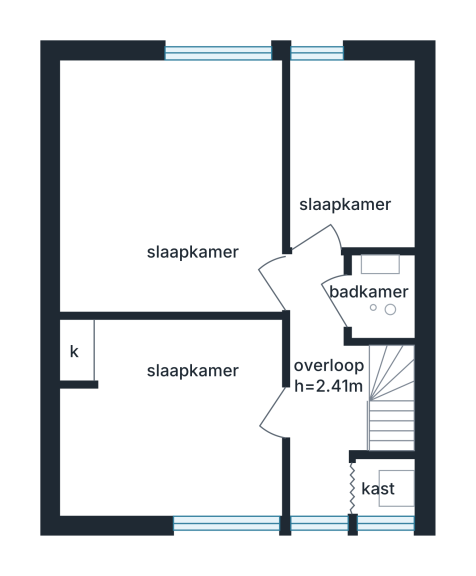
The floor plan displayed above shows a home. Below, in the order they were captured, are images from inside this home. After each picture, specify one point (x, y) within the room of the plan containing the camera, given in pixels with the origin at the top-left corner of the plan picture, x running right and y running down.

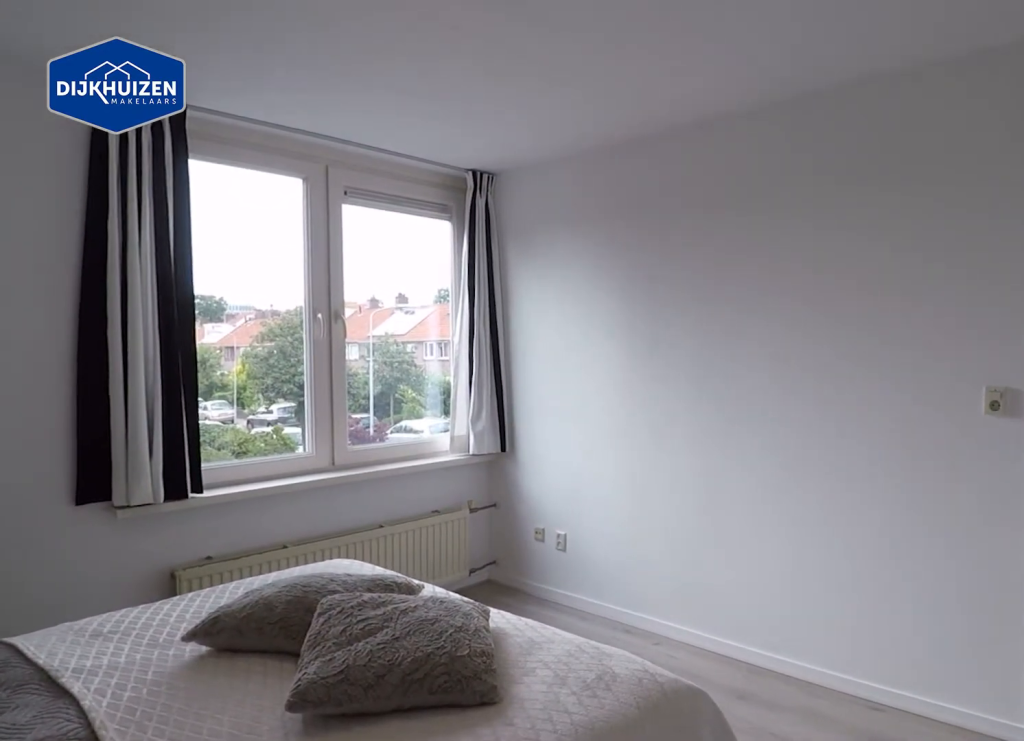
(205, 300)
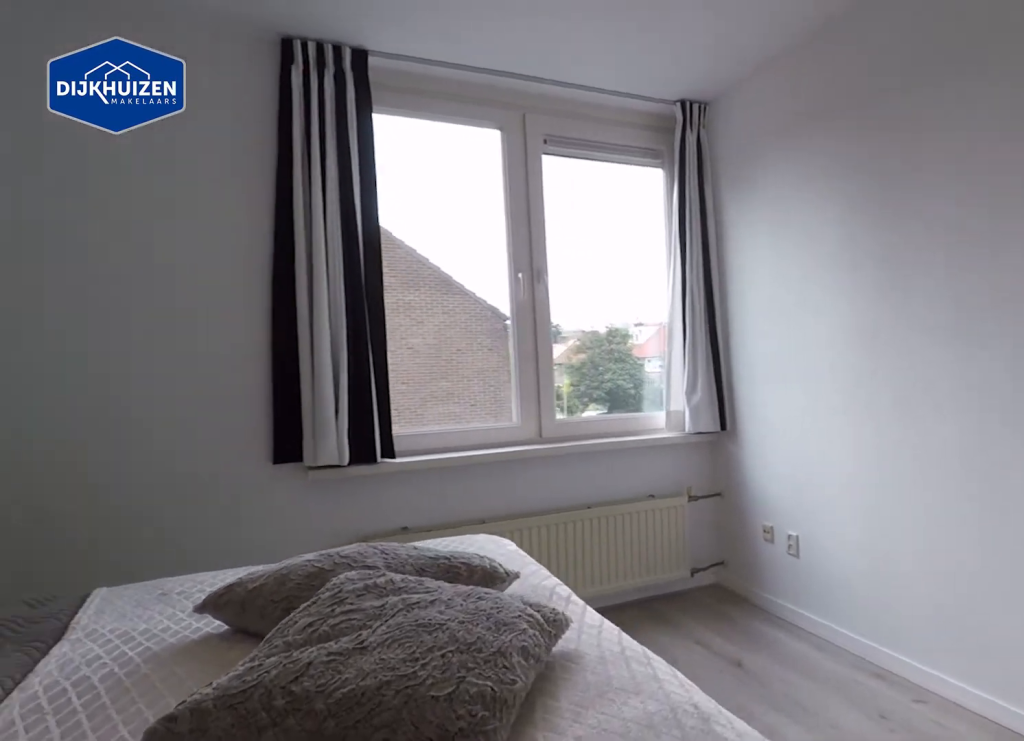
(205, 300)
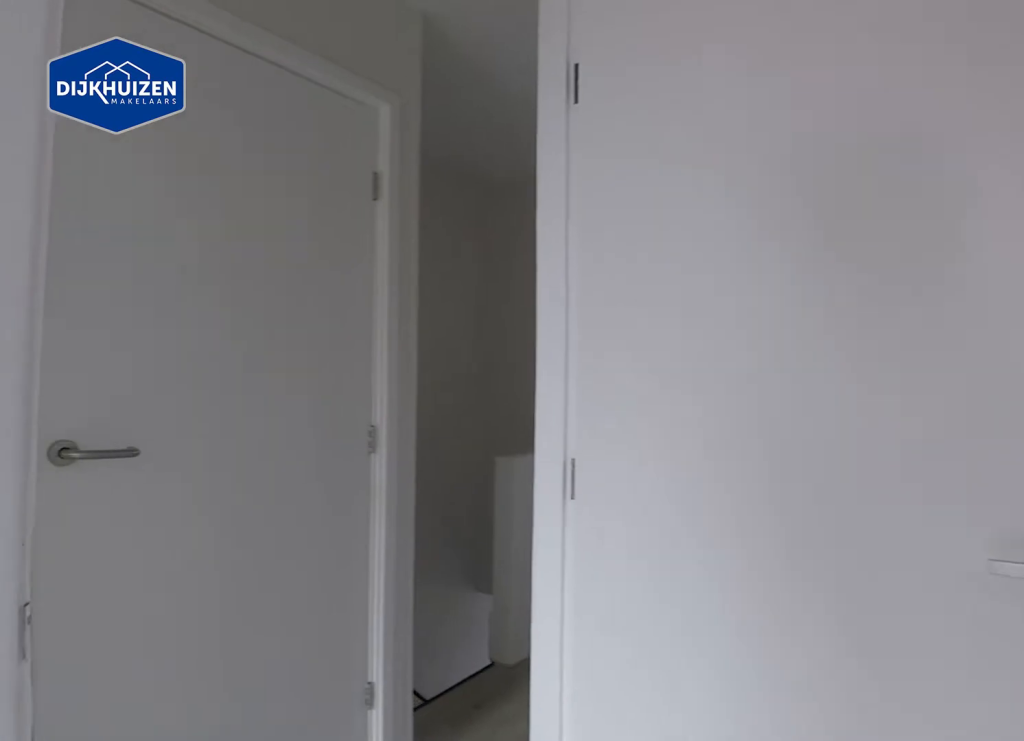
(205, 300)
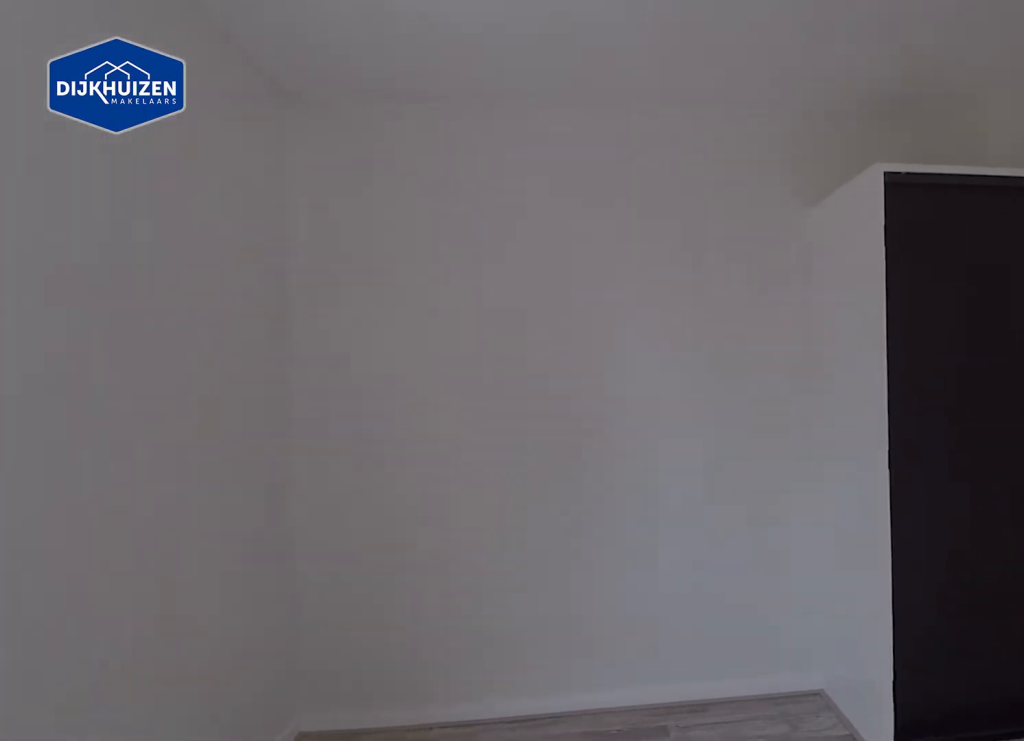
(203, 326)
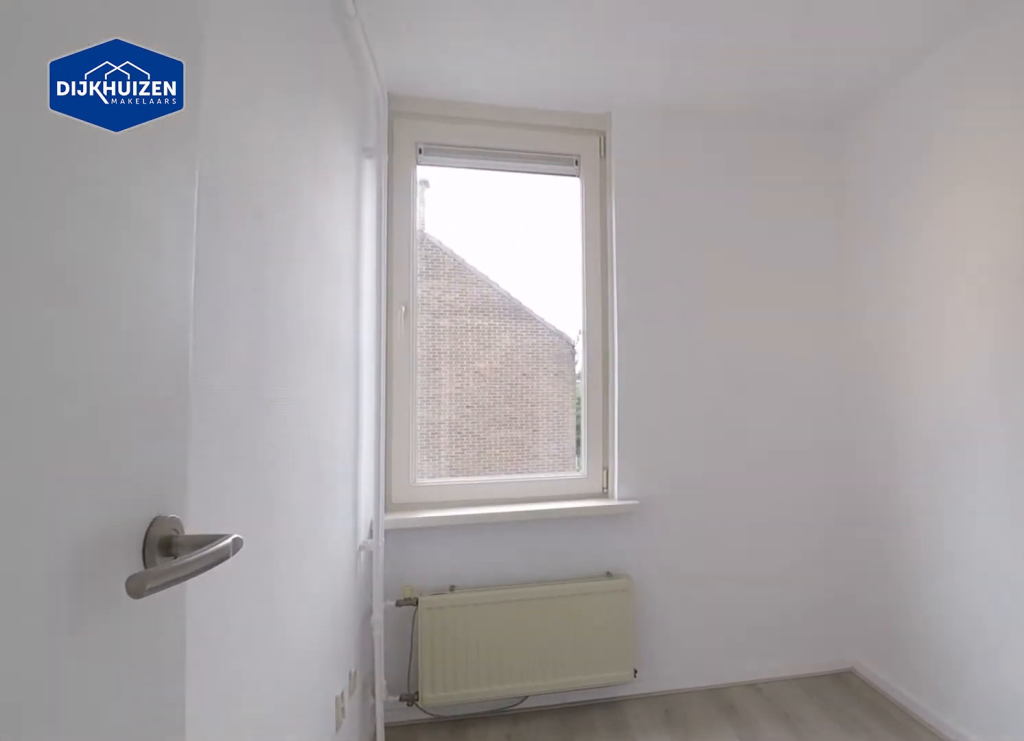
(350, 154)
